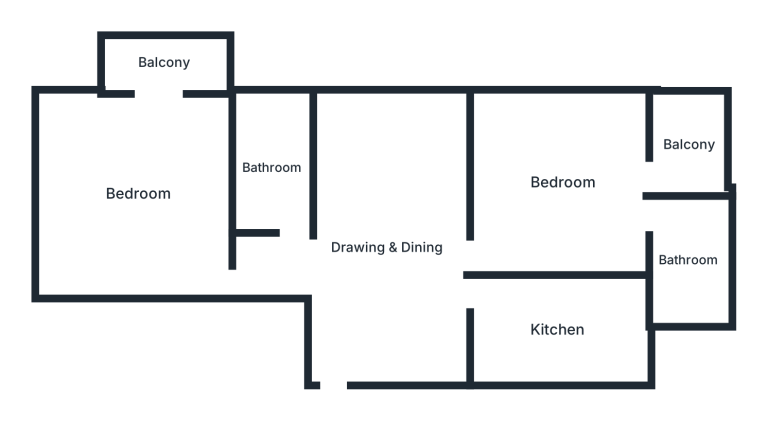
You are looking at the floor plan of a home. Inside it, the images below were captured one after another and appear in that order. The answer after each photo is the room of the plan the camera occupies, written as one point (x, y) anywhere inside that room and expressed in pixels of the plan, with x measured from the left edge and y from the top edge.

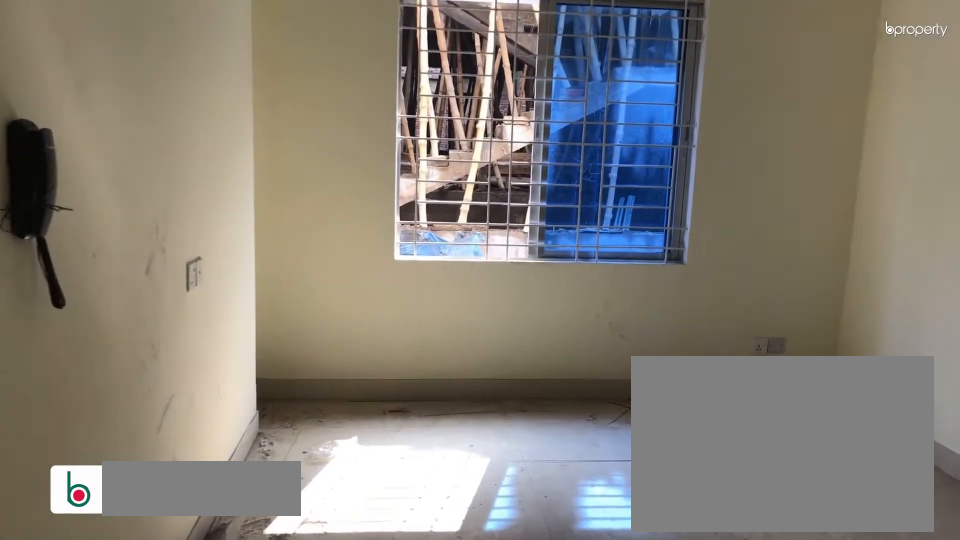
(391, 251)
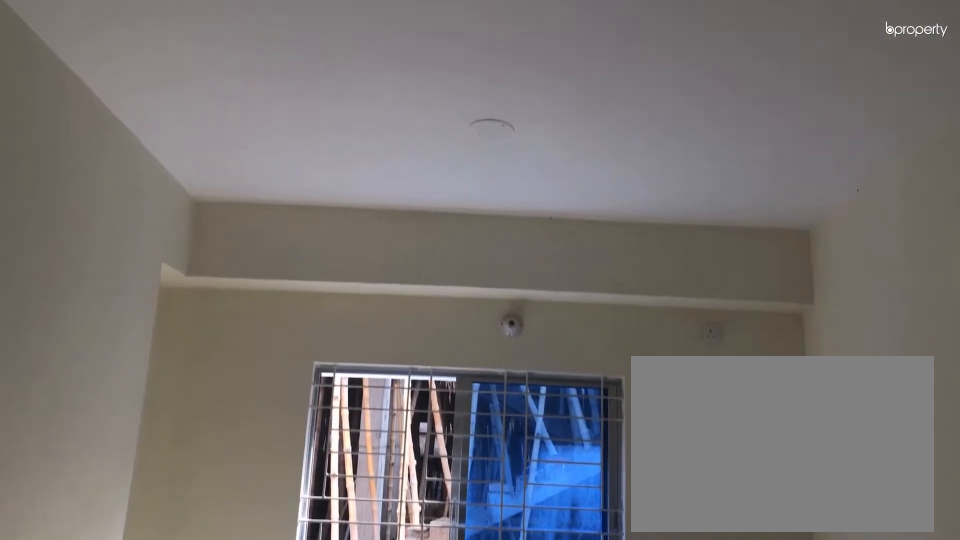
(391, 251)
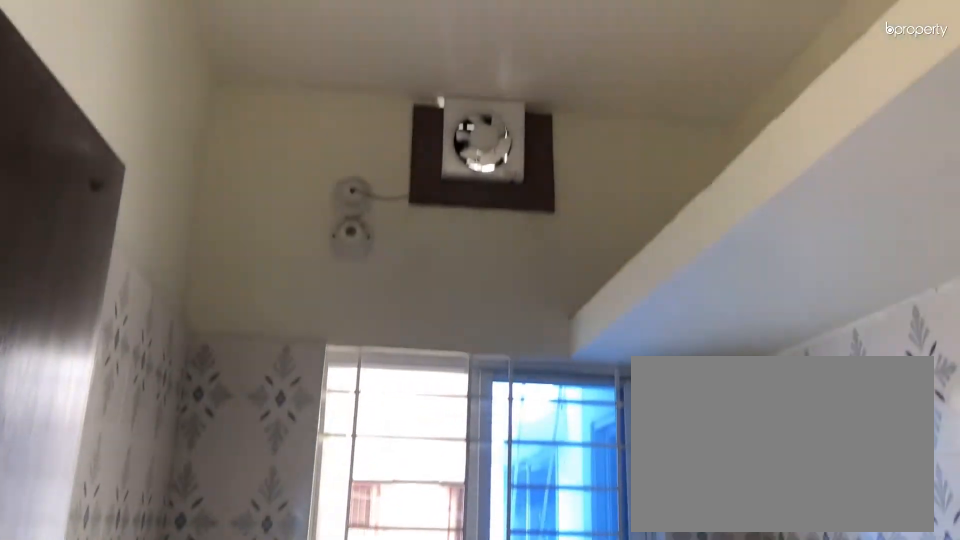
(556, 330)
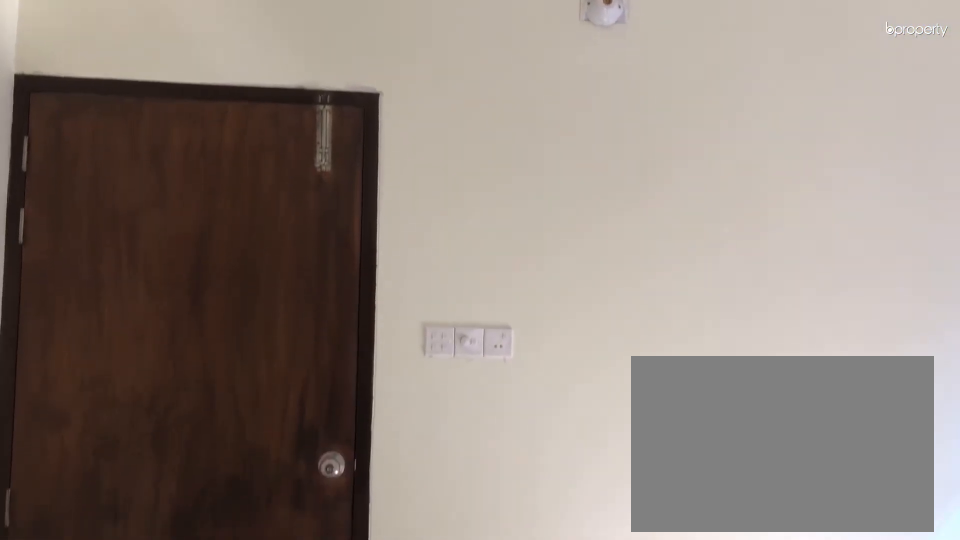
(561, 181)
